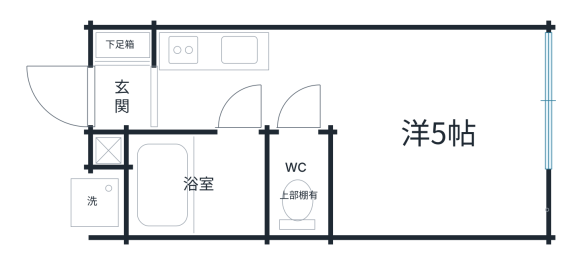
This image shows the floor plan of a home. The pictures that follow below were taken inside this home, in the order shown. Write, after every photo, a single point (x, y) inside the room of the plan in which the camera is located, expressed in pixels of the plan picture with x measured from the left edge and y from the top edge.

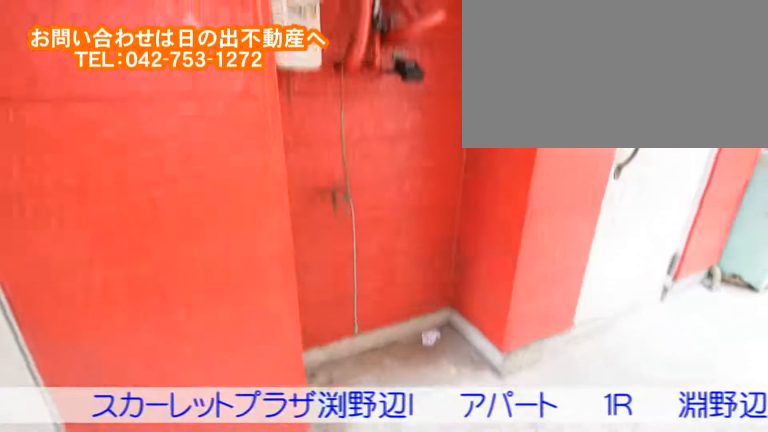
(72, 208)
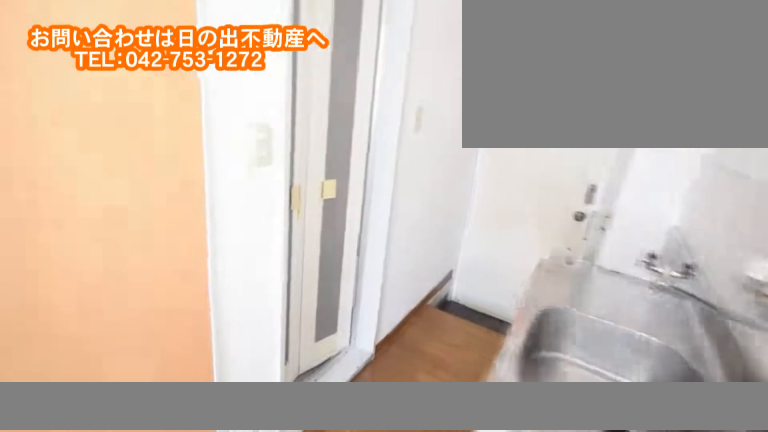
(210, 98)
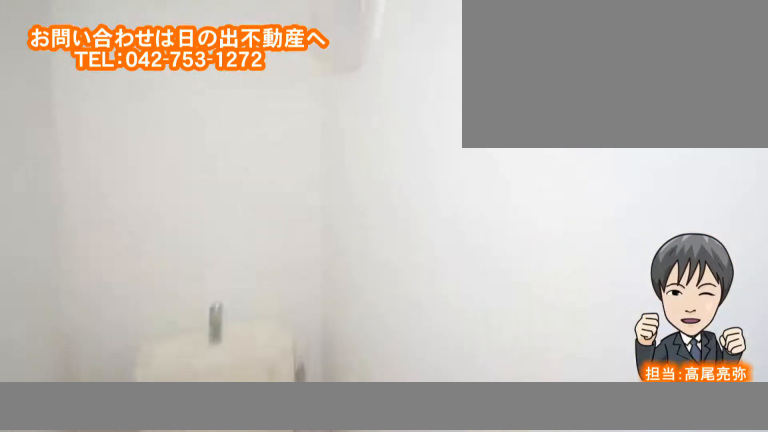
(298, 185)
